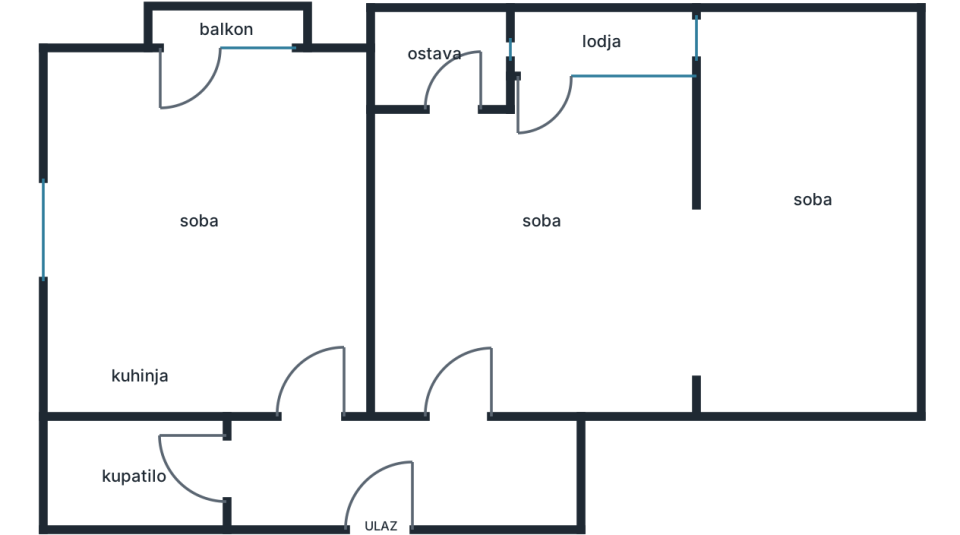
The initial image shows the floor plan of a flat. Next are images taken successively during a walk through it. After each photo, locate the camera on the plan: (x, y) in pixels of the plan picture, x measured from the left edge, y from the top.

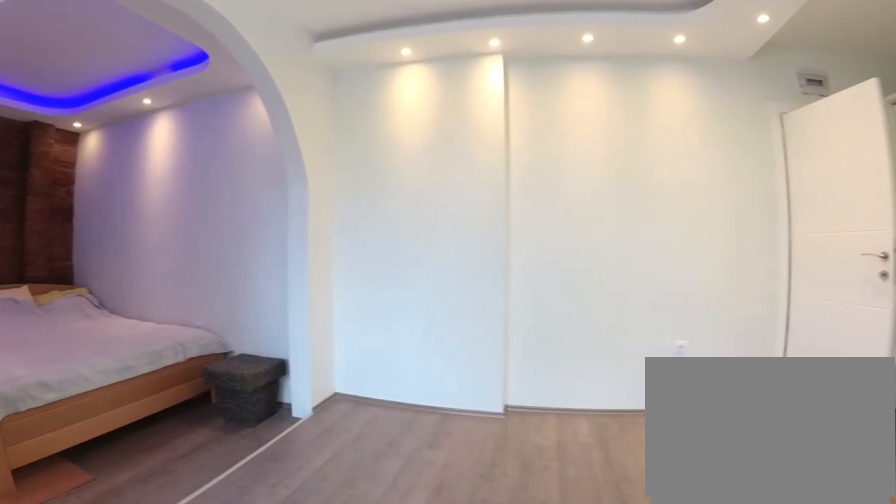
(552, 146)
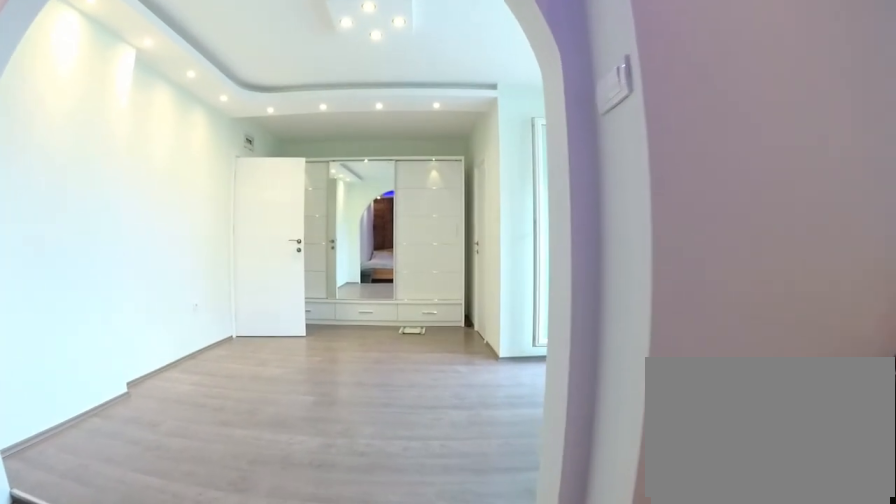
(789, 226)
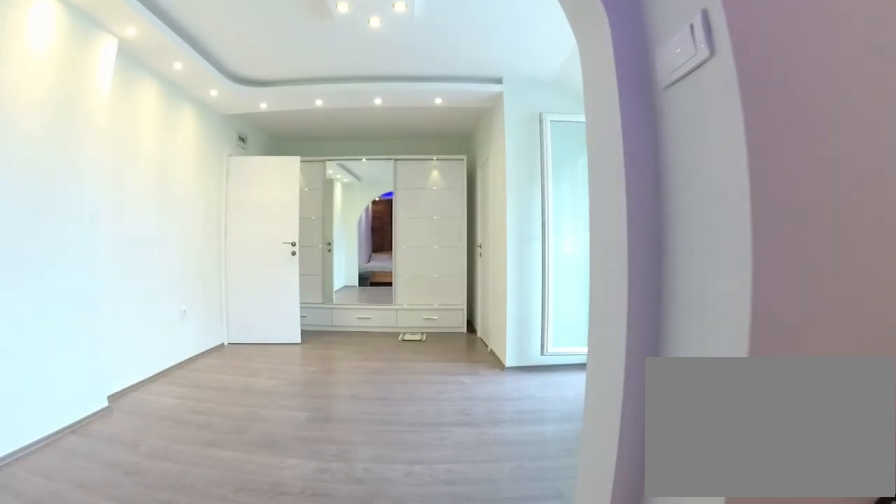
(776, 223)
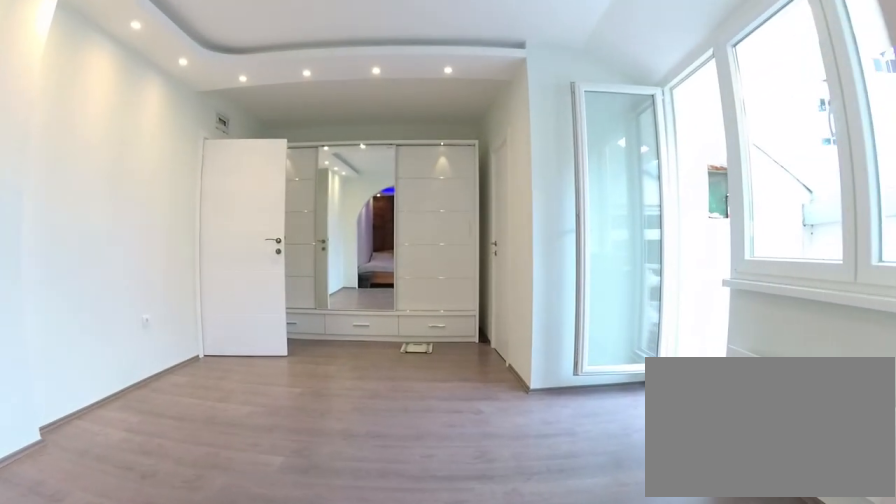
(735, 215)
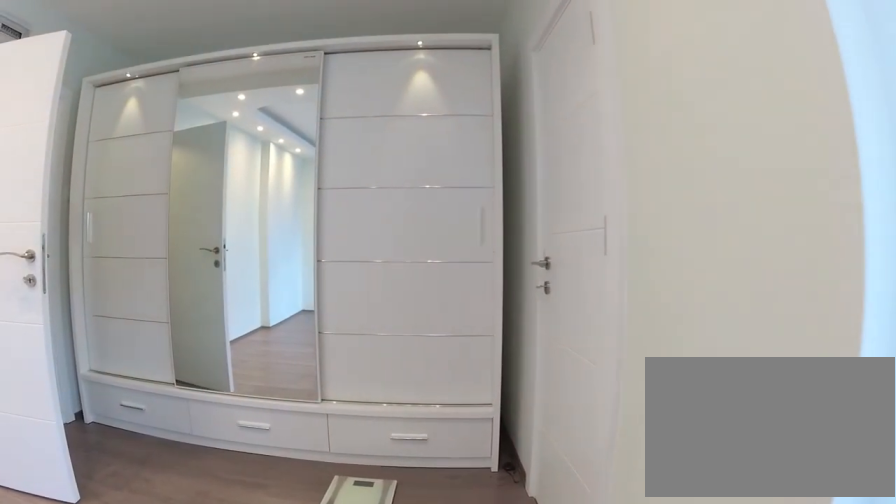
(564, 190)
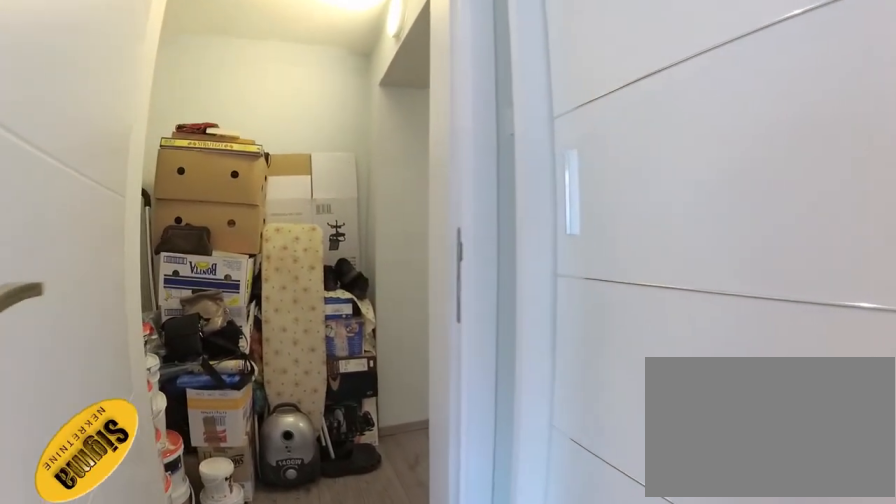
(486, 300)
